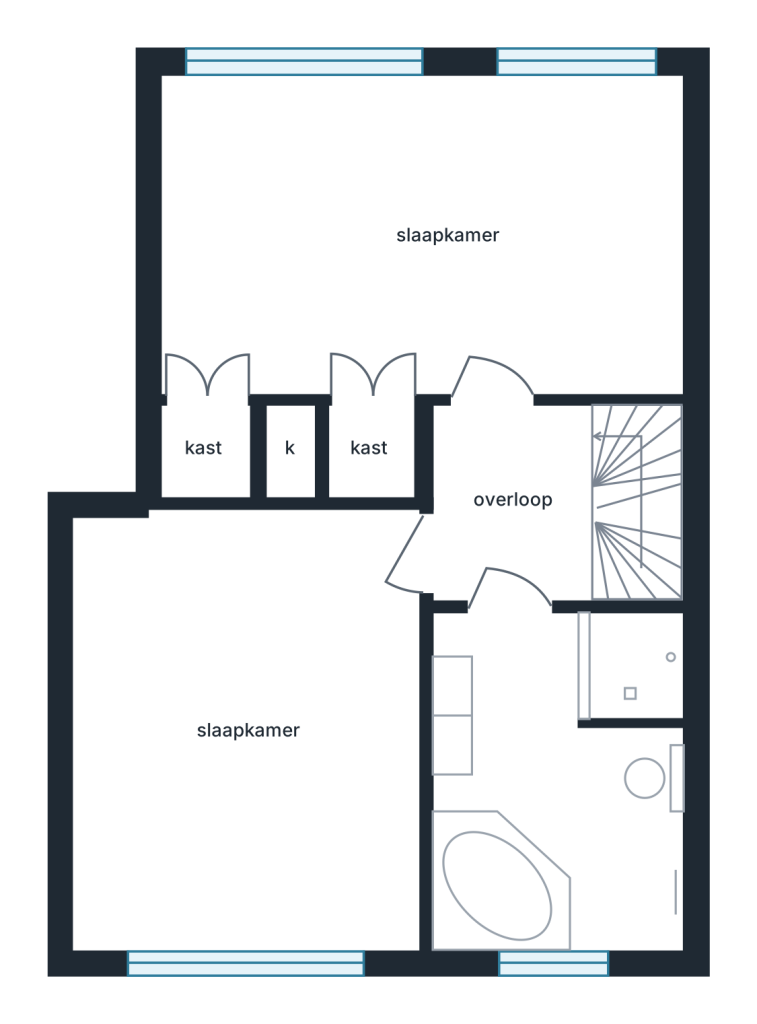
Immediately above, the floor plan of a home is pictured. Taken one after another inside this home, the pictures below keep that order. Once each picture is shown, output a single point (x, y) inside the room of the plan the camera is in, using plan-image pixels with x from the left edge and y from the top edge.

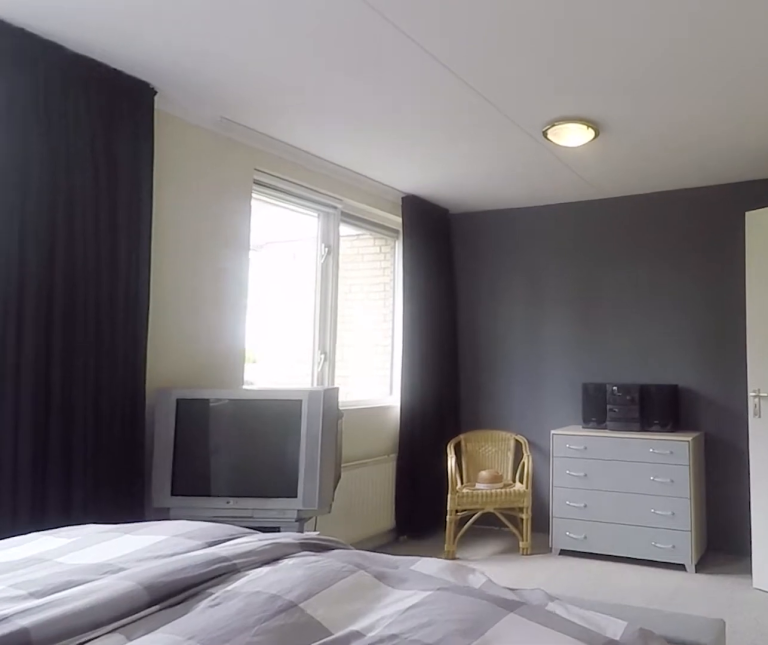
(424, 234)
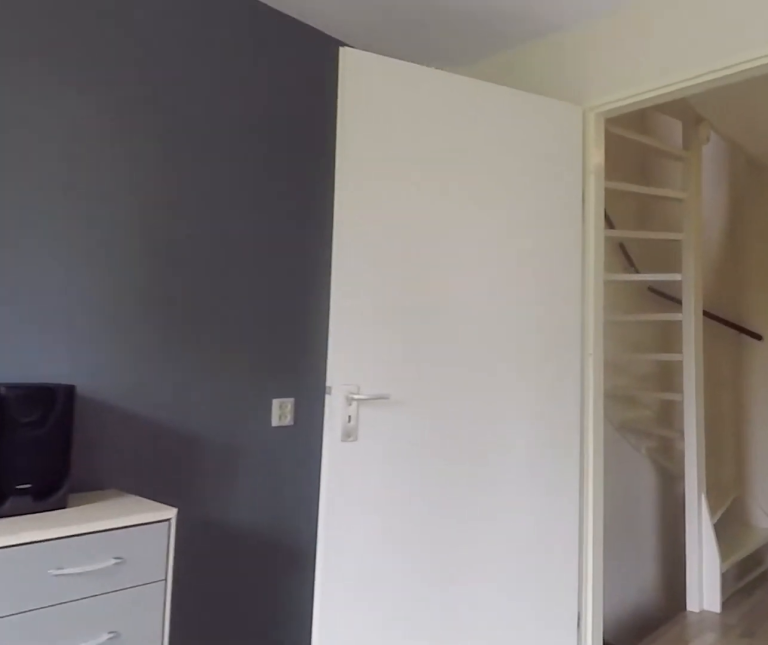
(424, 234)
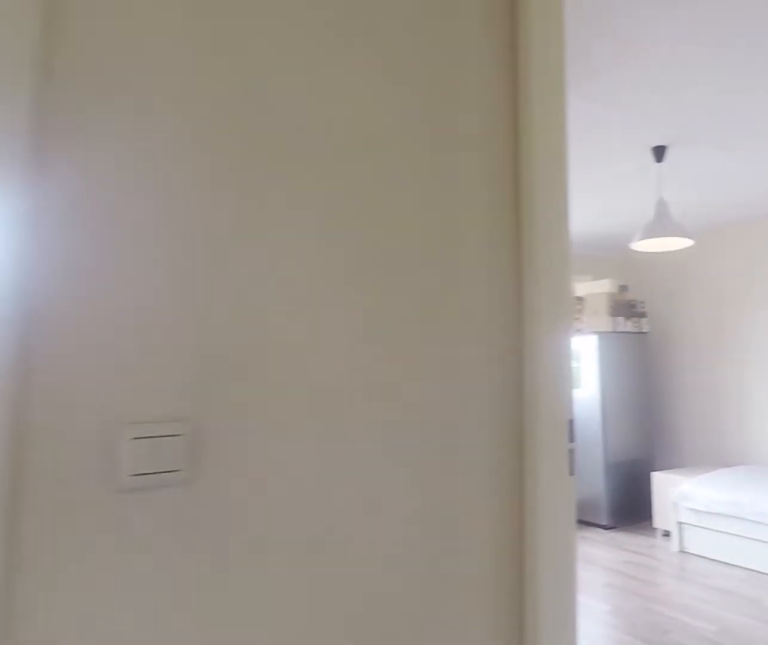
(513, 506)
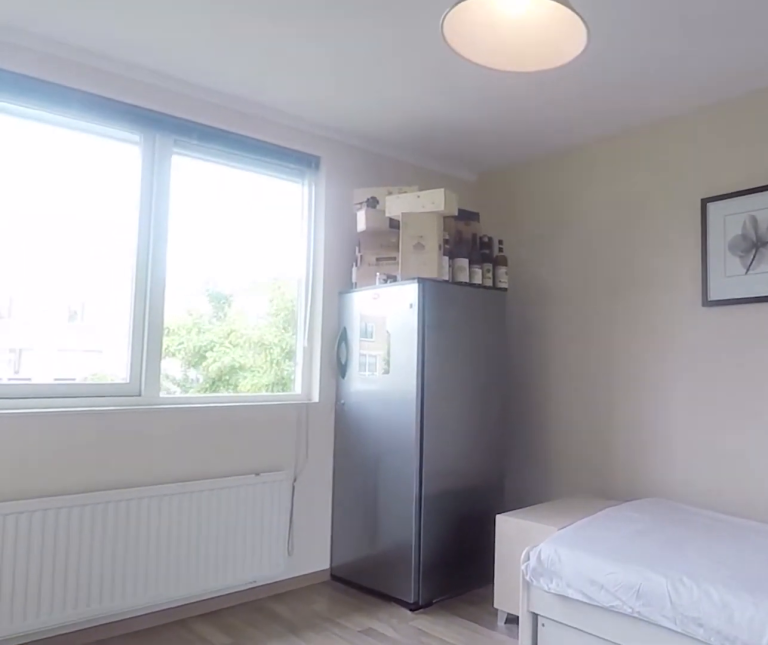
(247, 734)
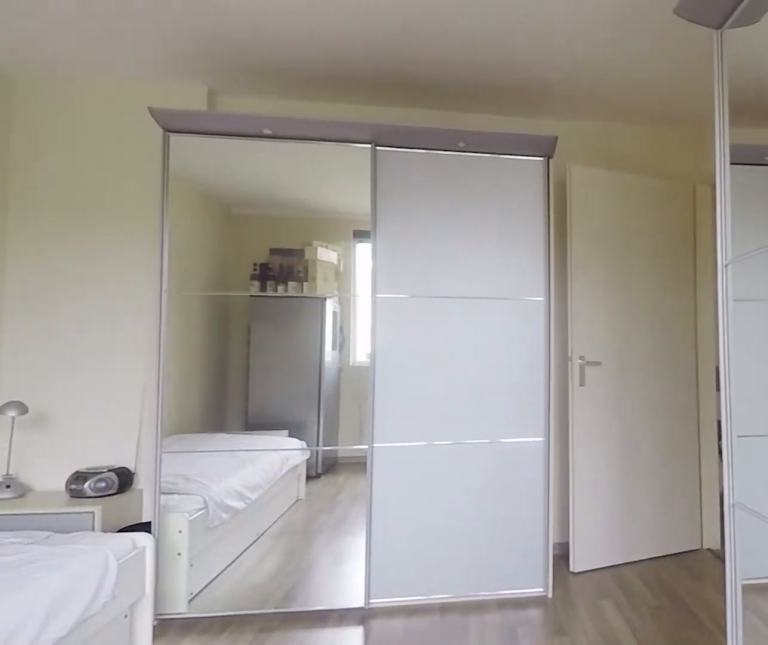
(247, 734)
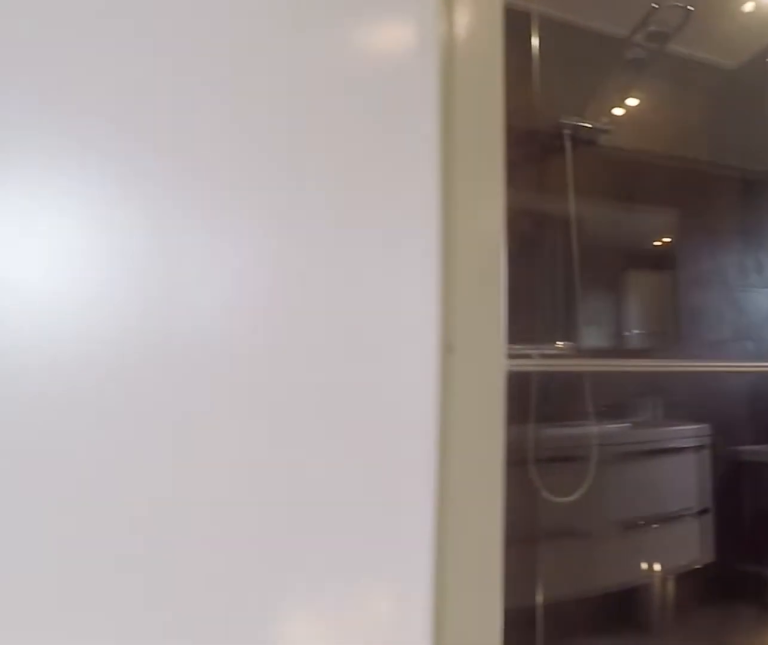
(513, 506)
